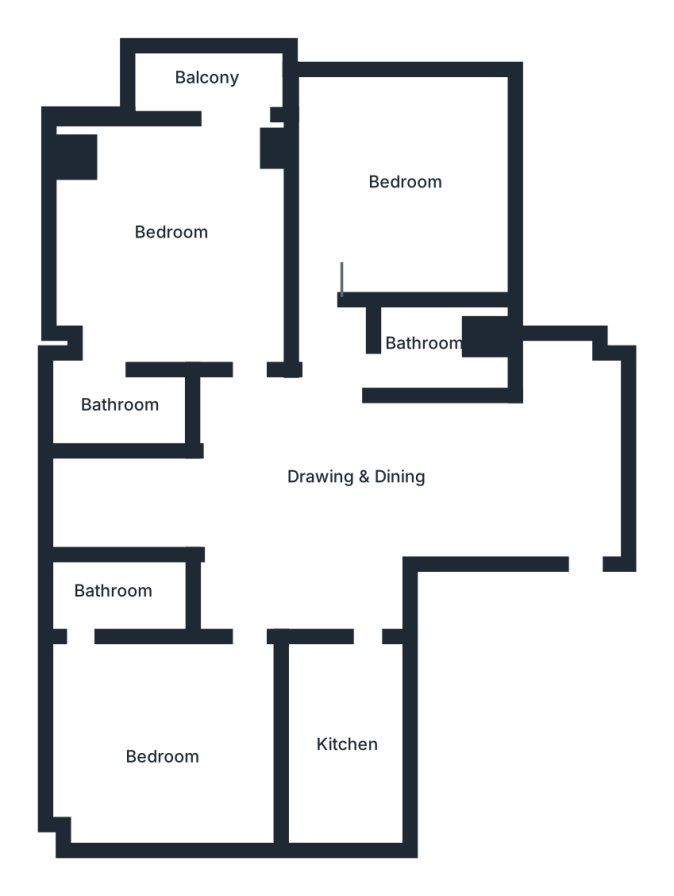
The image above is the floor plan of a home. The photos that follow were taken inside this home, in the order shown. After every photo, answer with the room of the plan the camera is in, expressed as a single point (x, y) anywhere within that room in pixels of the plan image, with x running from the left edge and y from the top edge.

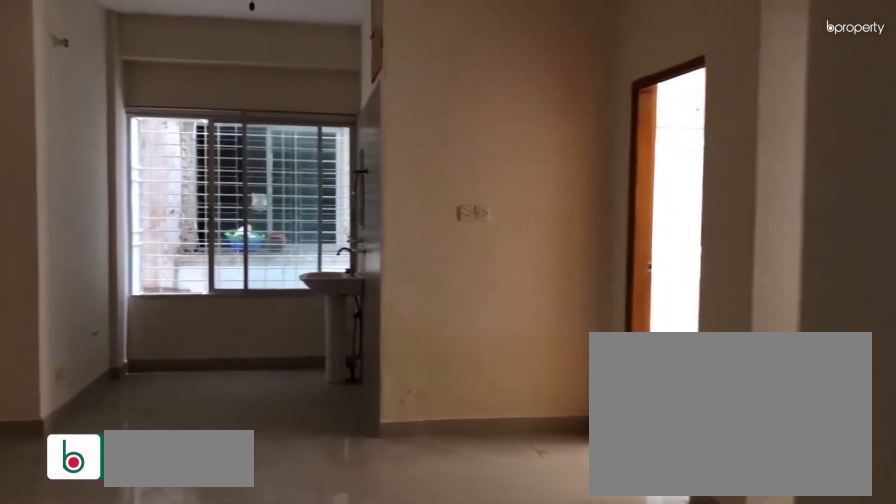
(317, 466)
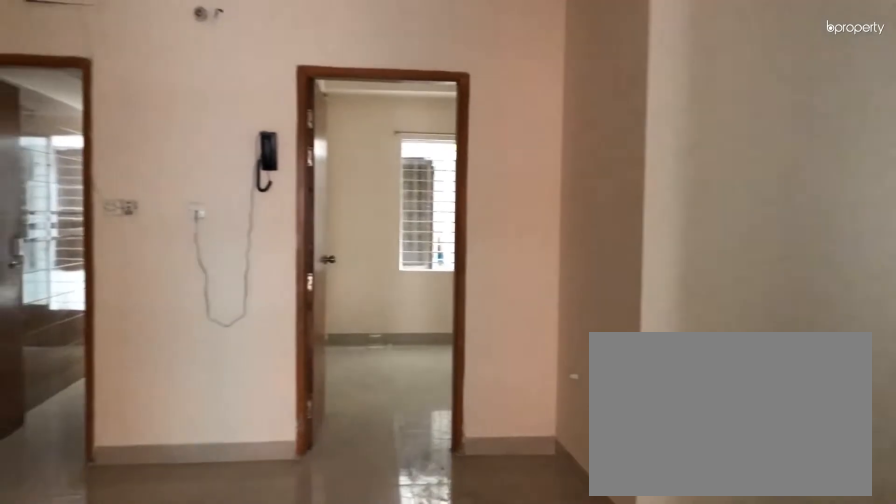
(317, 466)
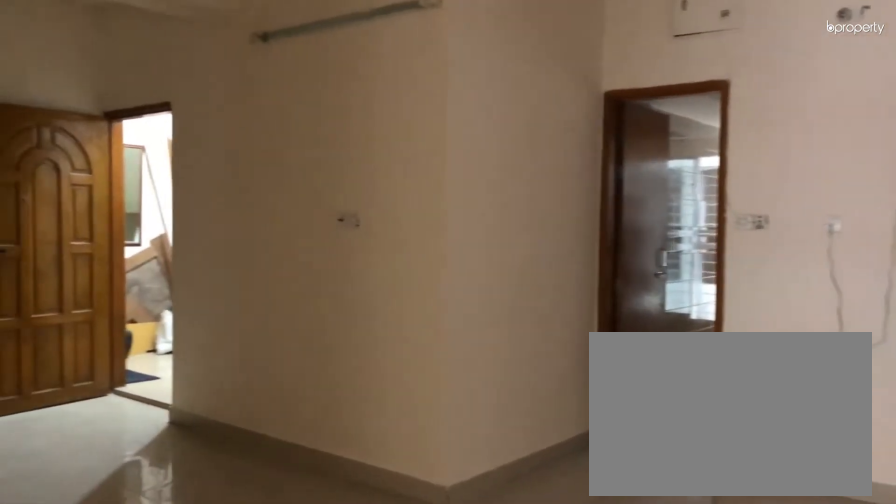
(317, 466)
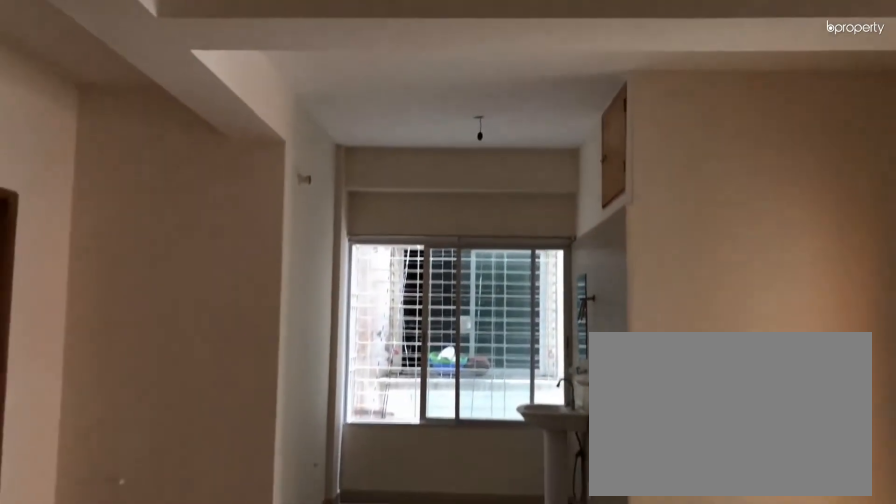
(317, 466)
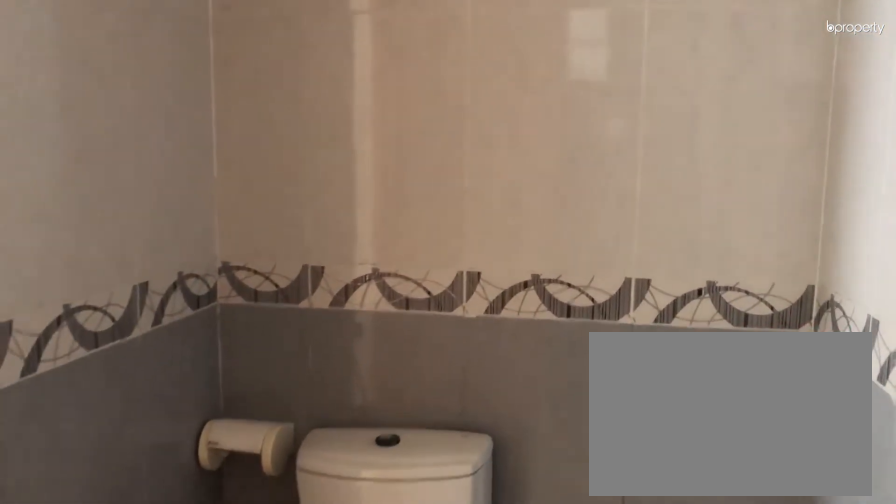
(102, 413)
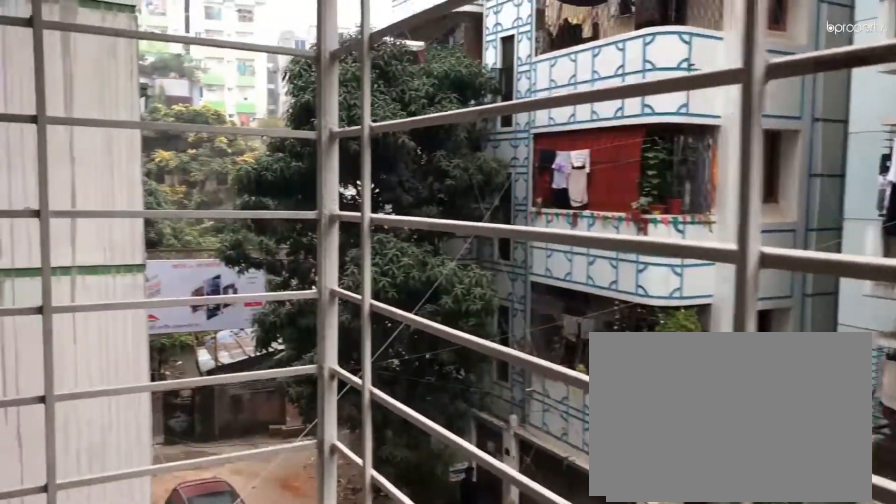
(226, 83)
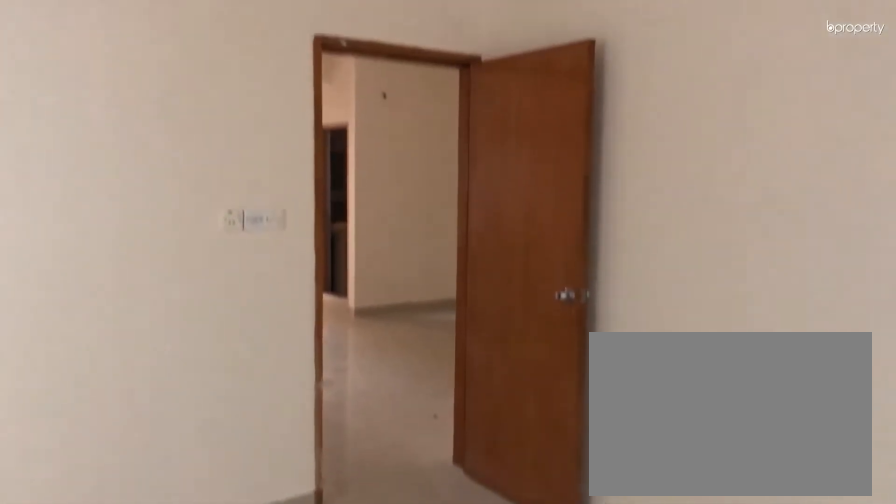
(148, 713)
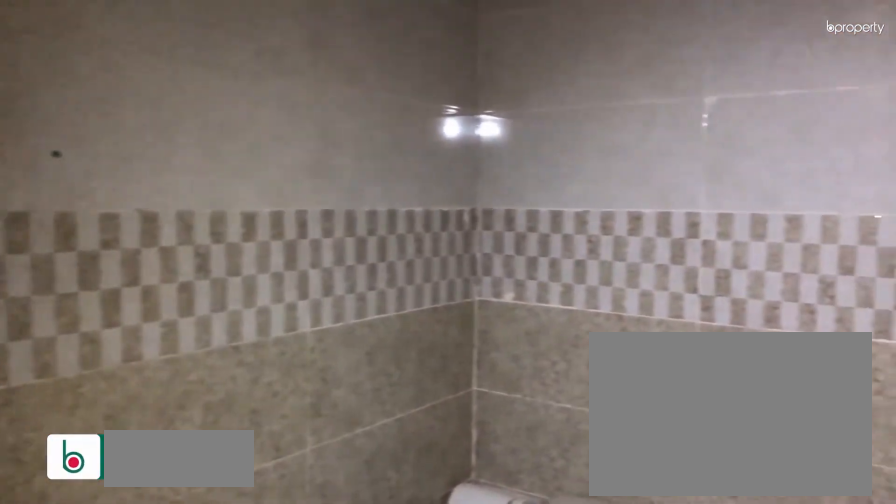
(110, 601)
